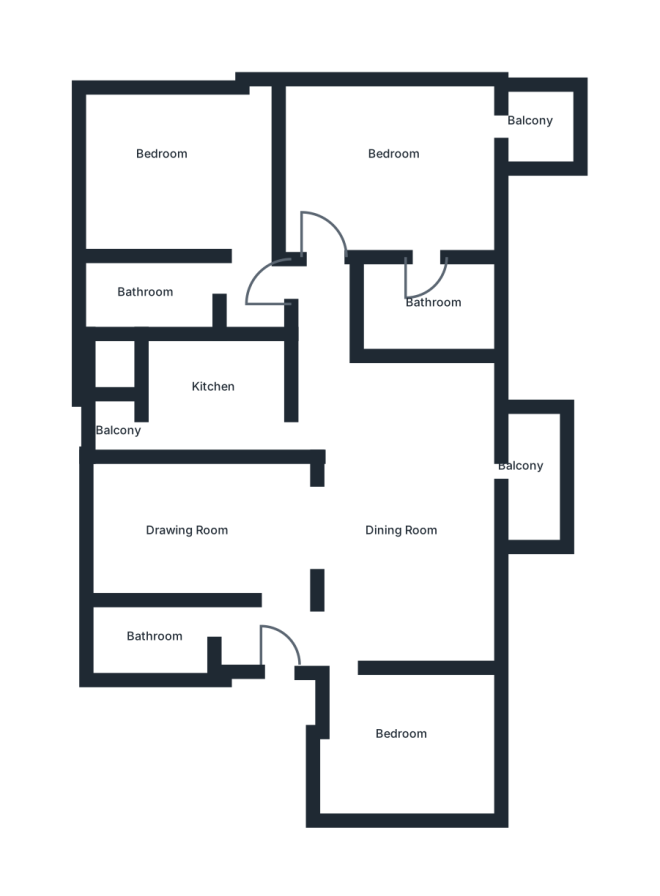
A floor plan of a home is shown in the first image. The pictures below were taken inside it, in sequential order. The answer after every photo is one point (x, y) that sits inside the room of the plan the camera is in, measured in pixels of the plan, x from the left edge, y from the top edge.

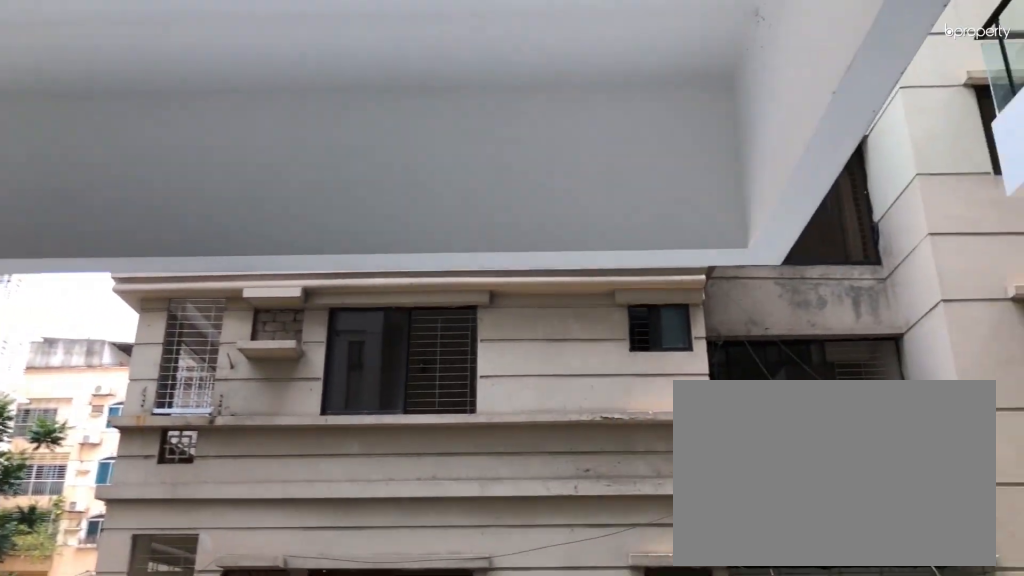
(533, 463)
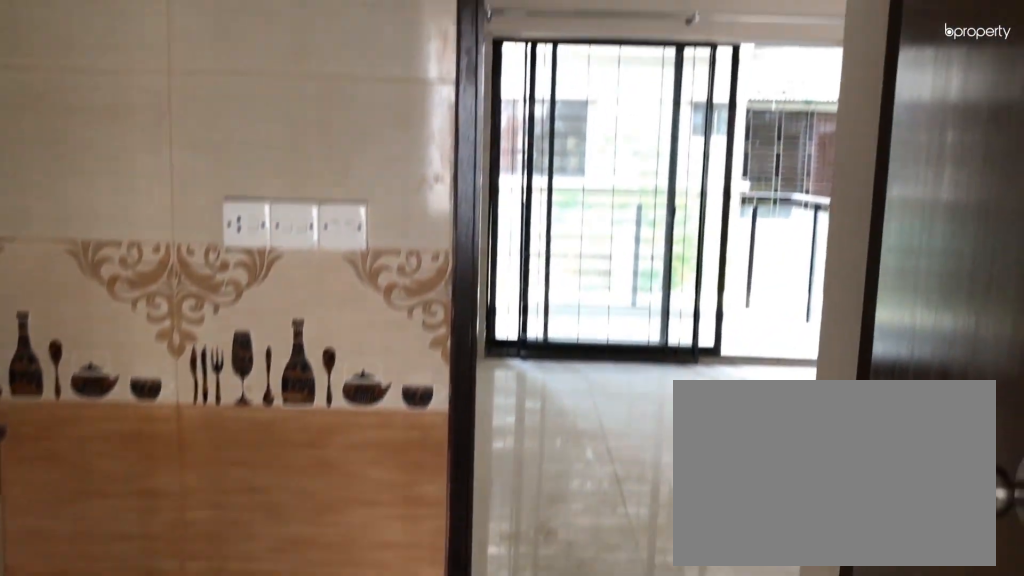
(234, 410)
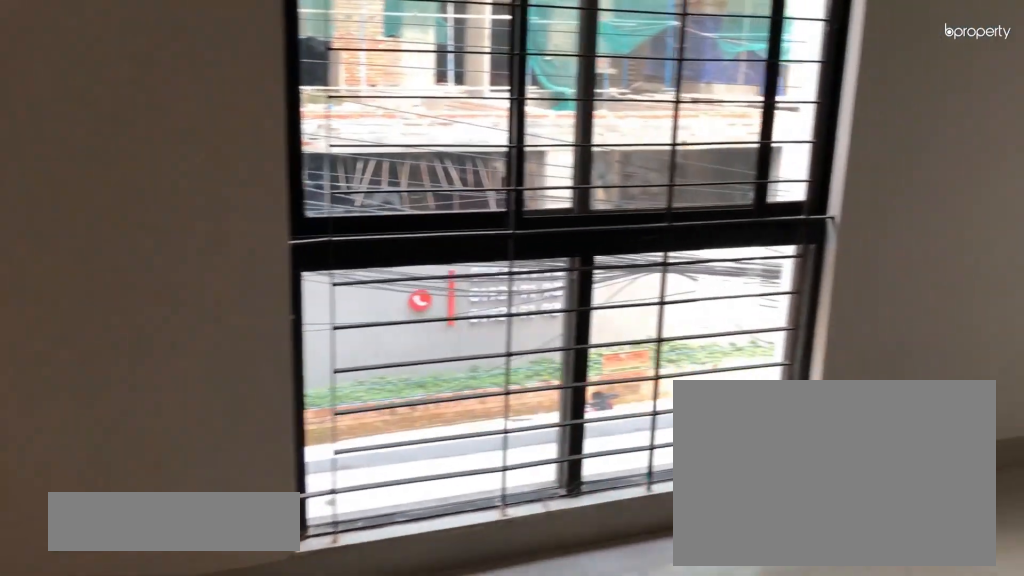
(404, 157)
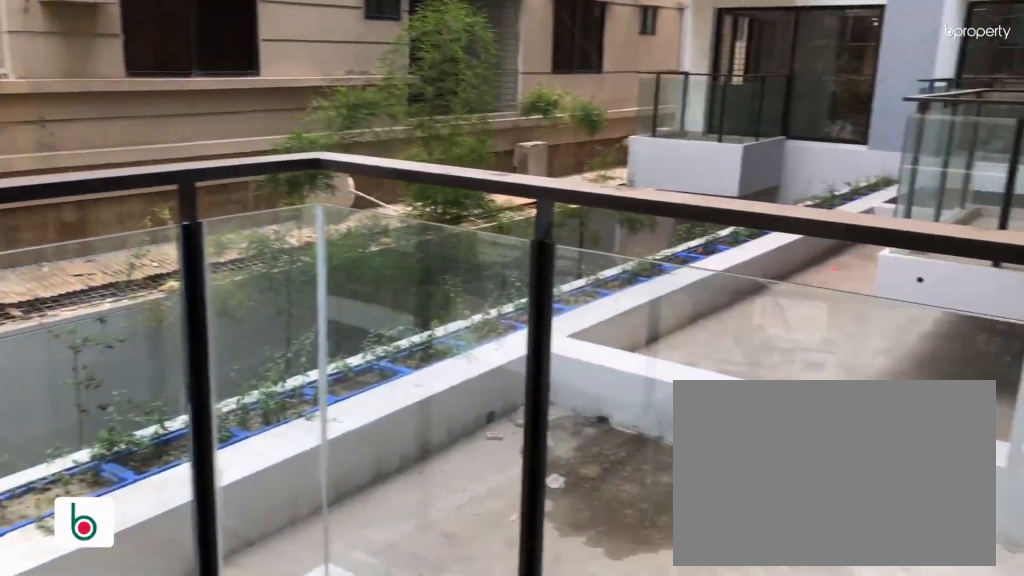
(535, 130)
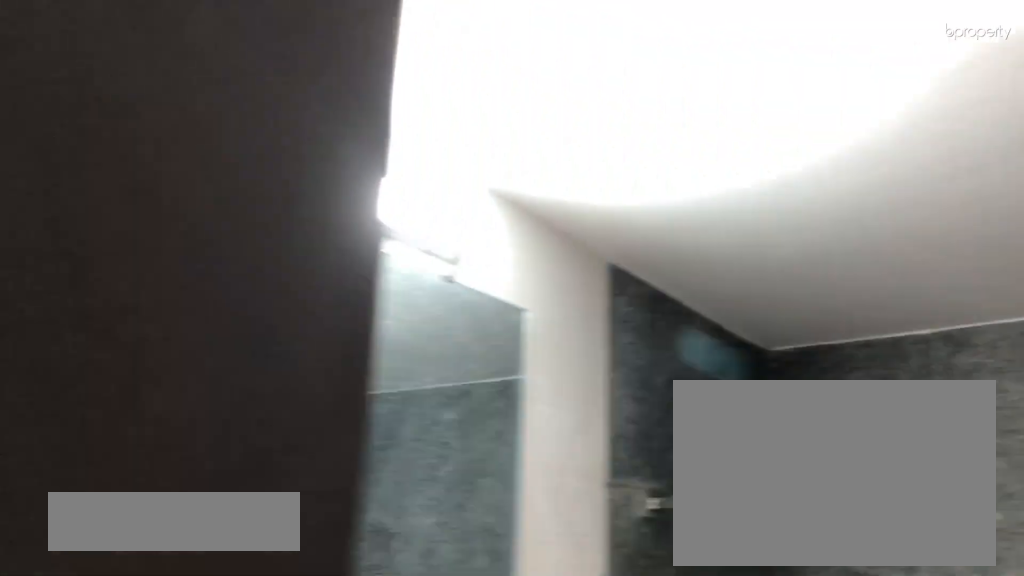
(426, 303)
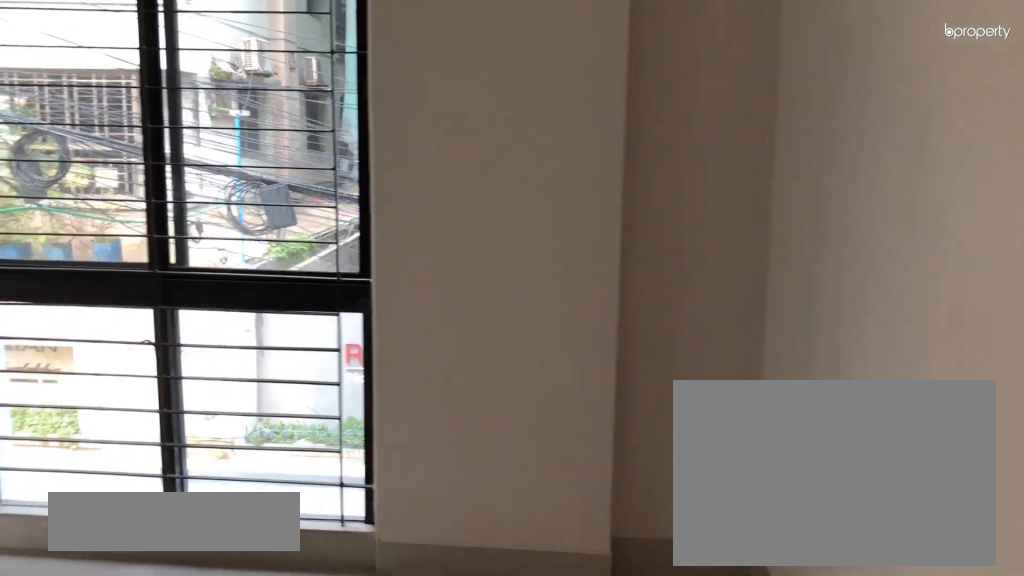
(201, 181)
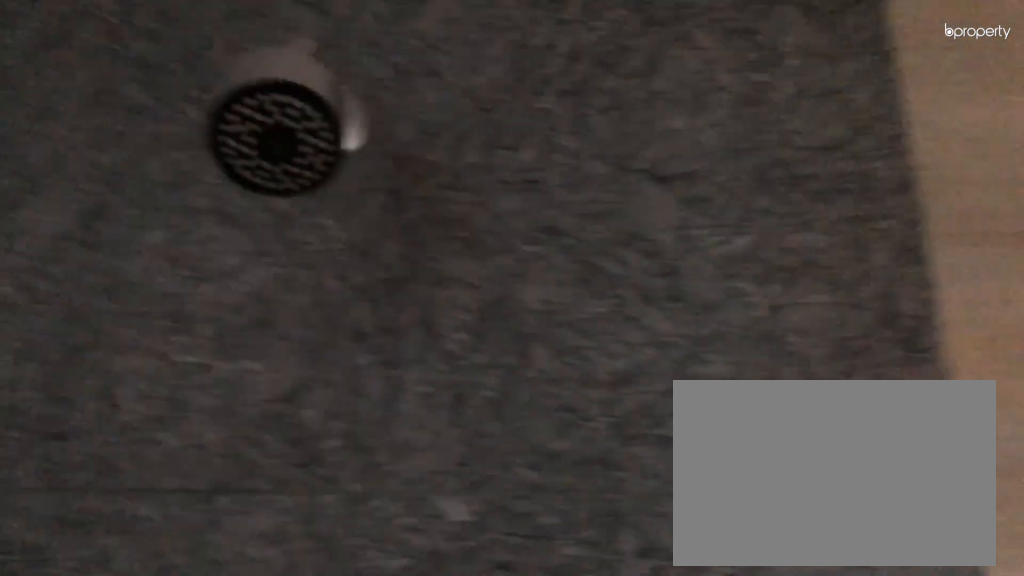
(162, 290)
